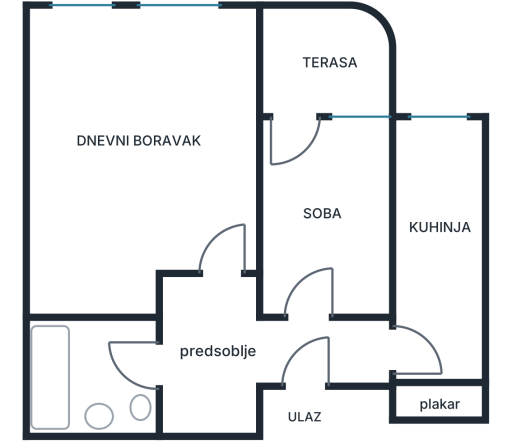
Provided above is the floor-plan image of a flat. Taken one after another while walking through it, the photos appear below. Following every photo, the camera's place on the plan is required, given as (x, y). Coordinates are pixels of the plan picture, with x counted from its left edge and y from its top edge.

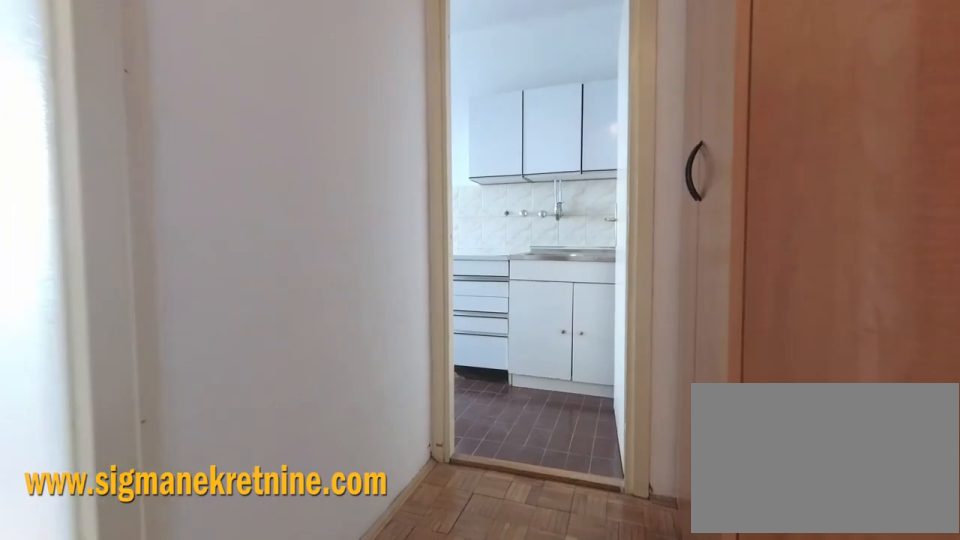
(310, 355)
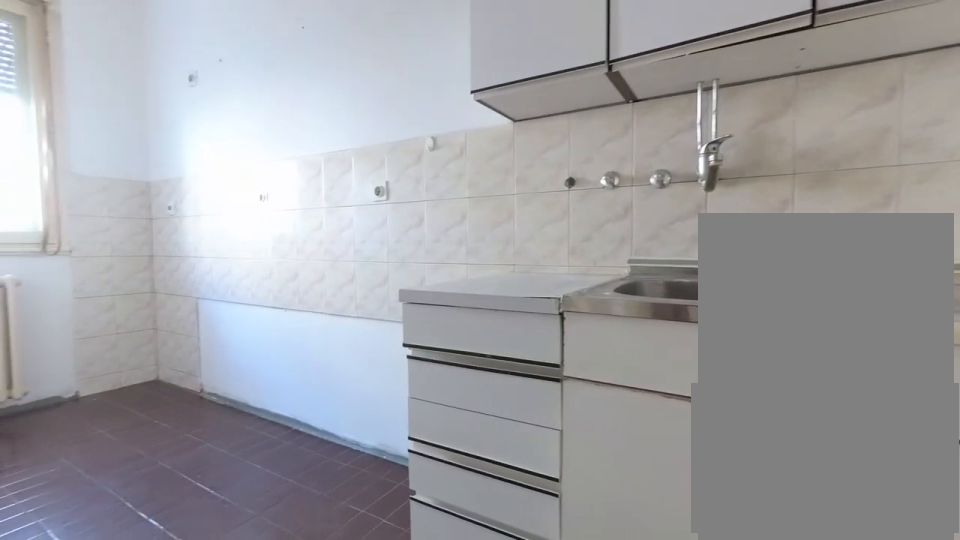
(400, 359)
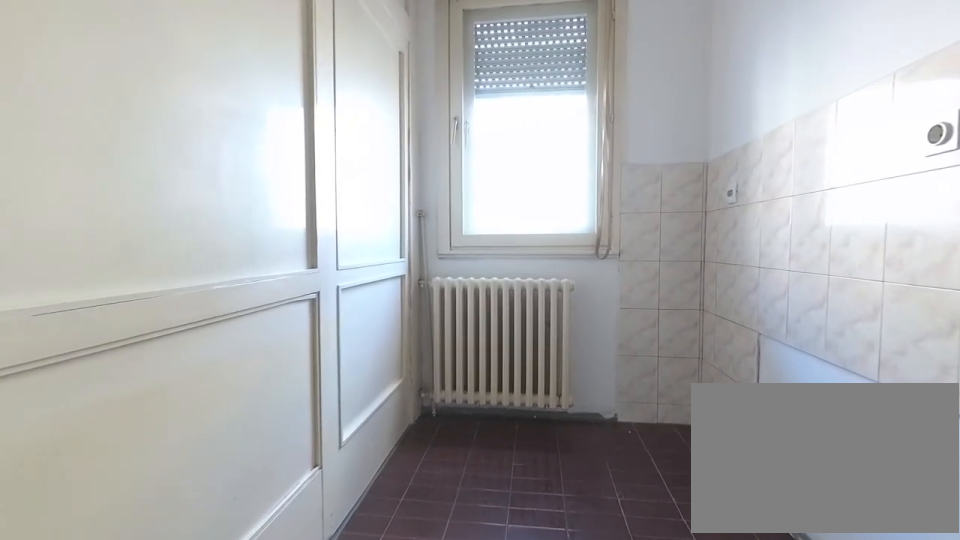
(437, 272)
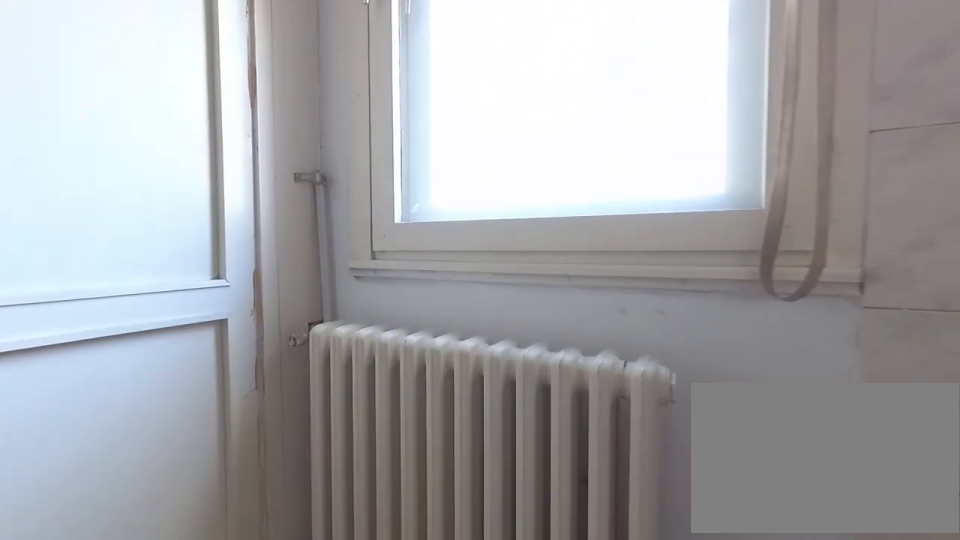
(437, 180)
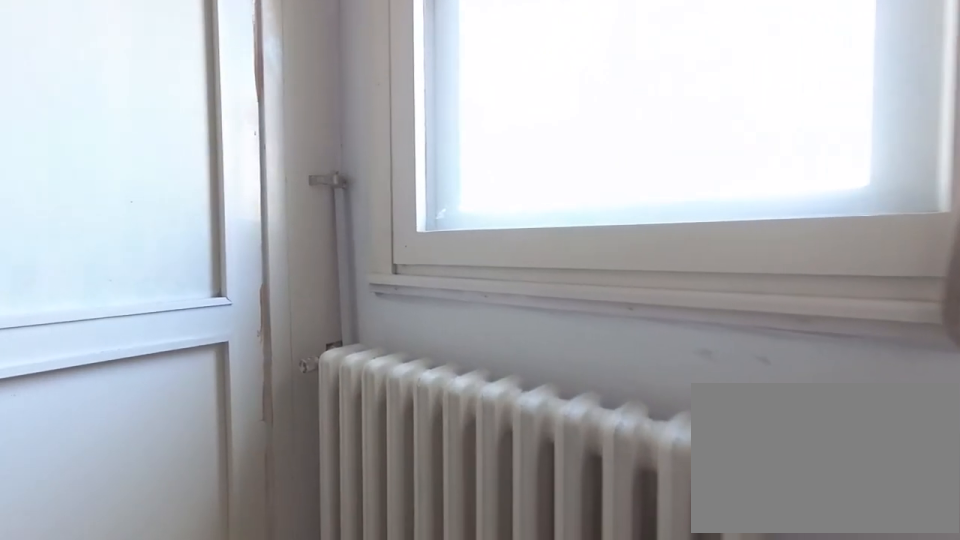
(440, 169)
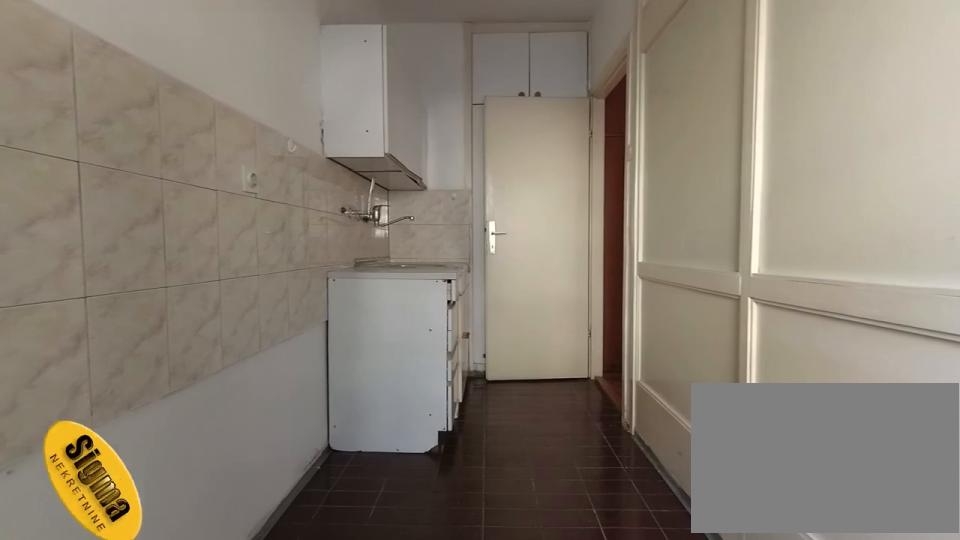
(439, 130)
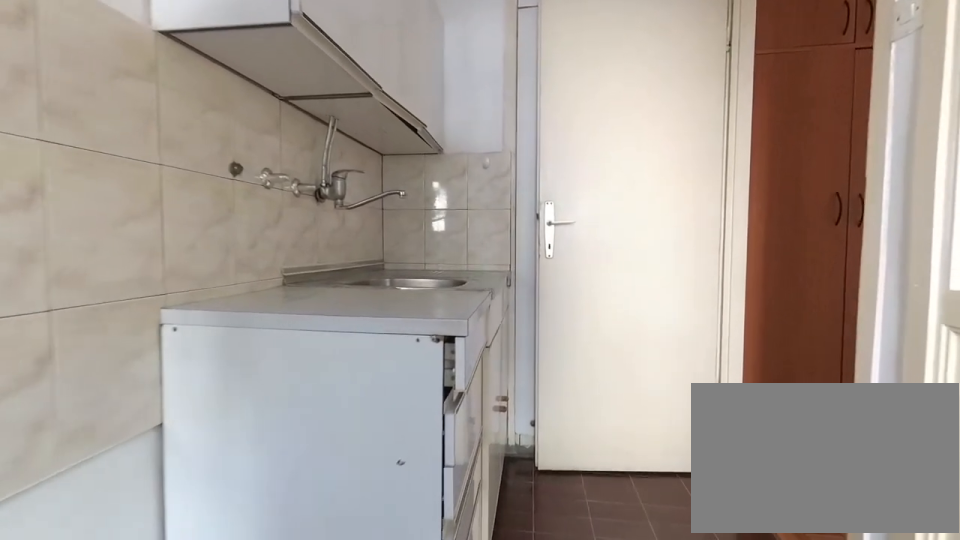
(436, 241)
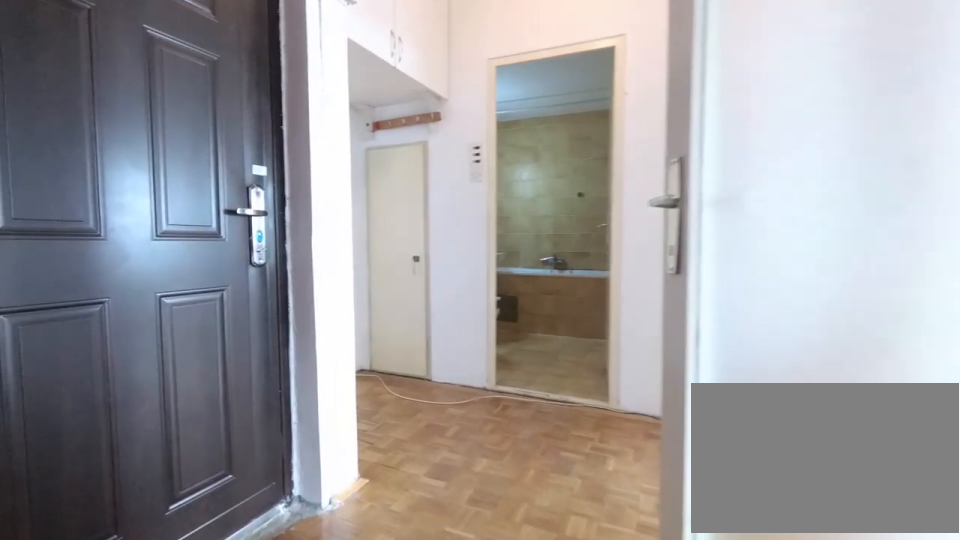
(378, 335)
